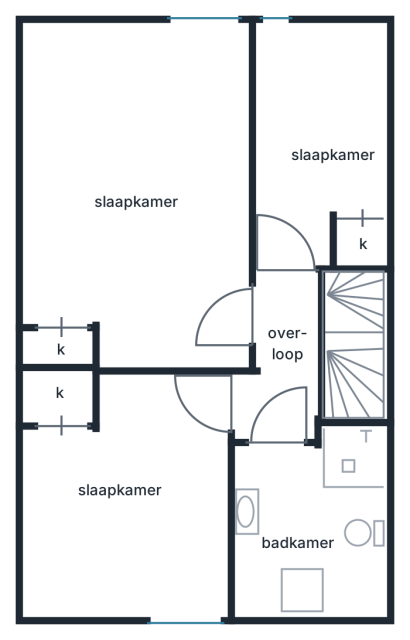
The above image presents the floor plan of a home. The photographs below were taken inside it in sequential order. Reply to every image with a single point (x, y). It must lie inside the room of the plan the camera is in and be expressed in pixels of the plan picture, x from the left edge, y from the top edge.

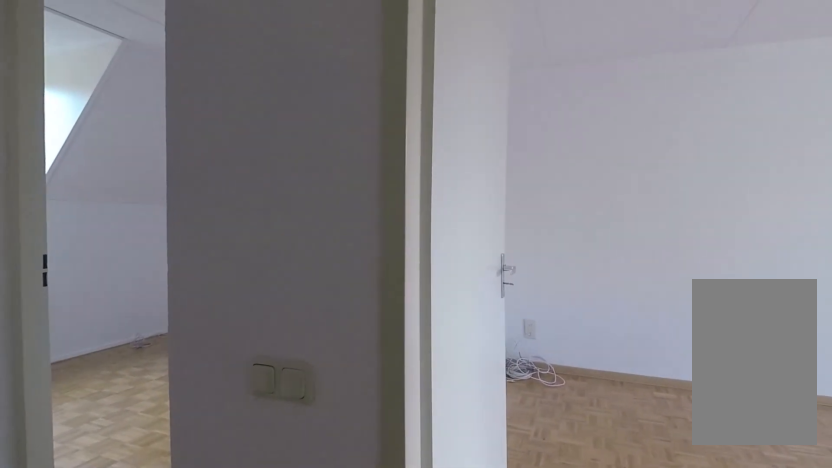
(286, 377)
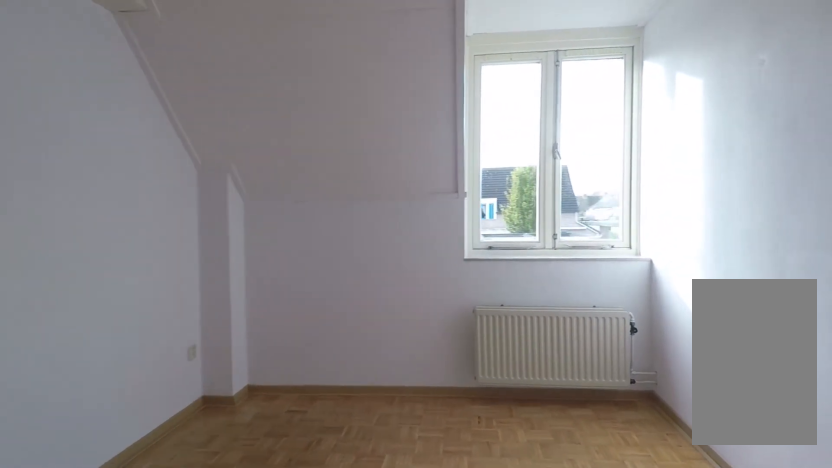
(145, 204)
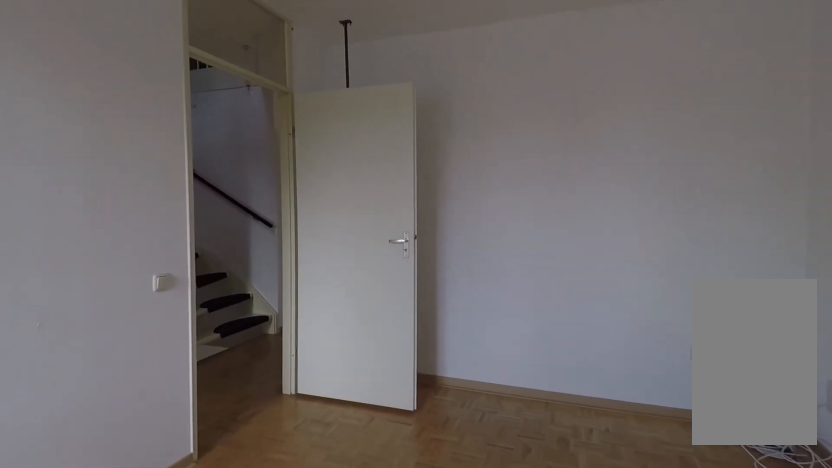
(145, 204)
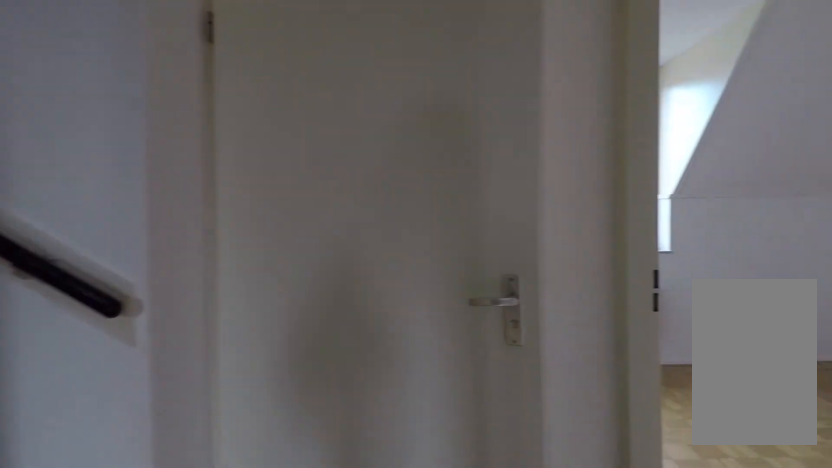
(290, 420)
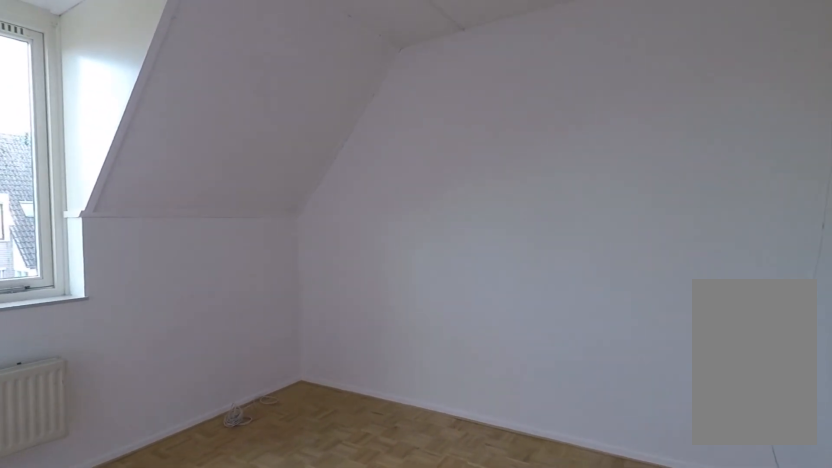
(140, 491)
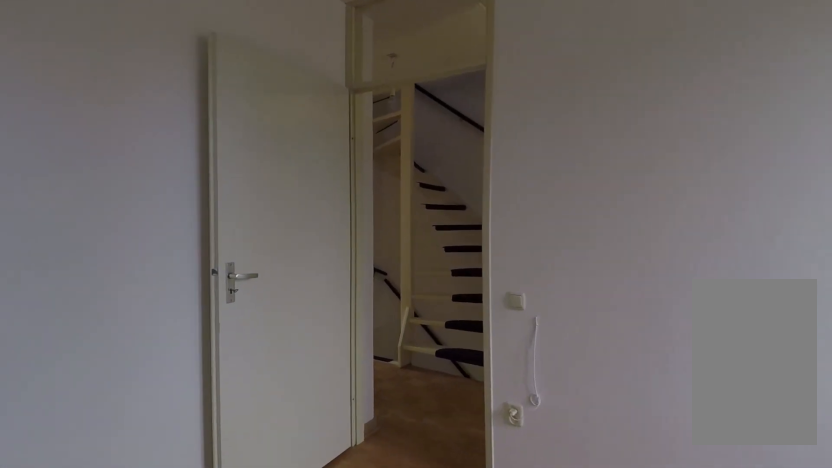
(140, 491)
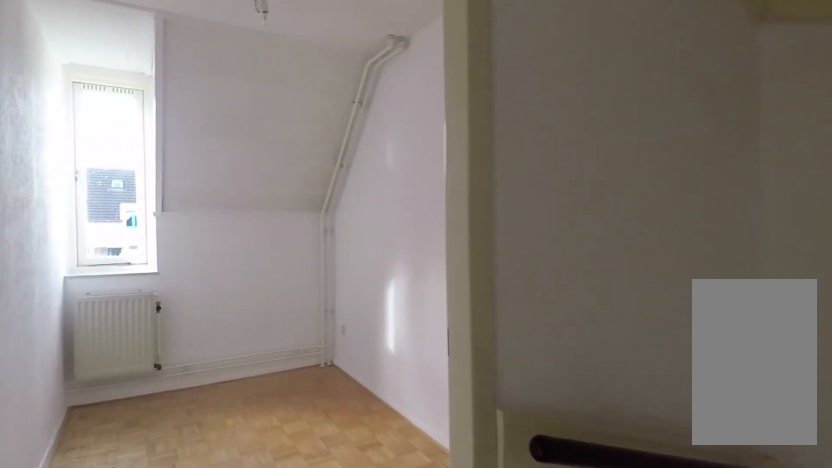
(286, 369)
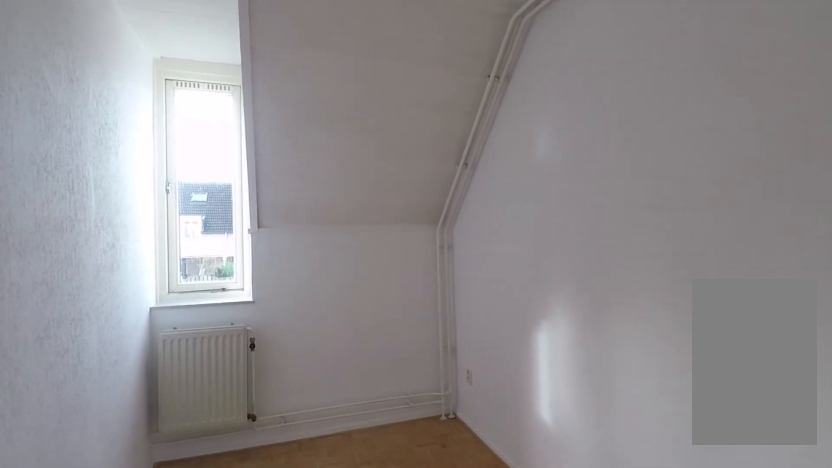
(311, 157)
